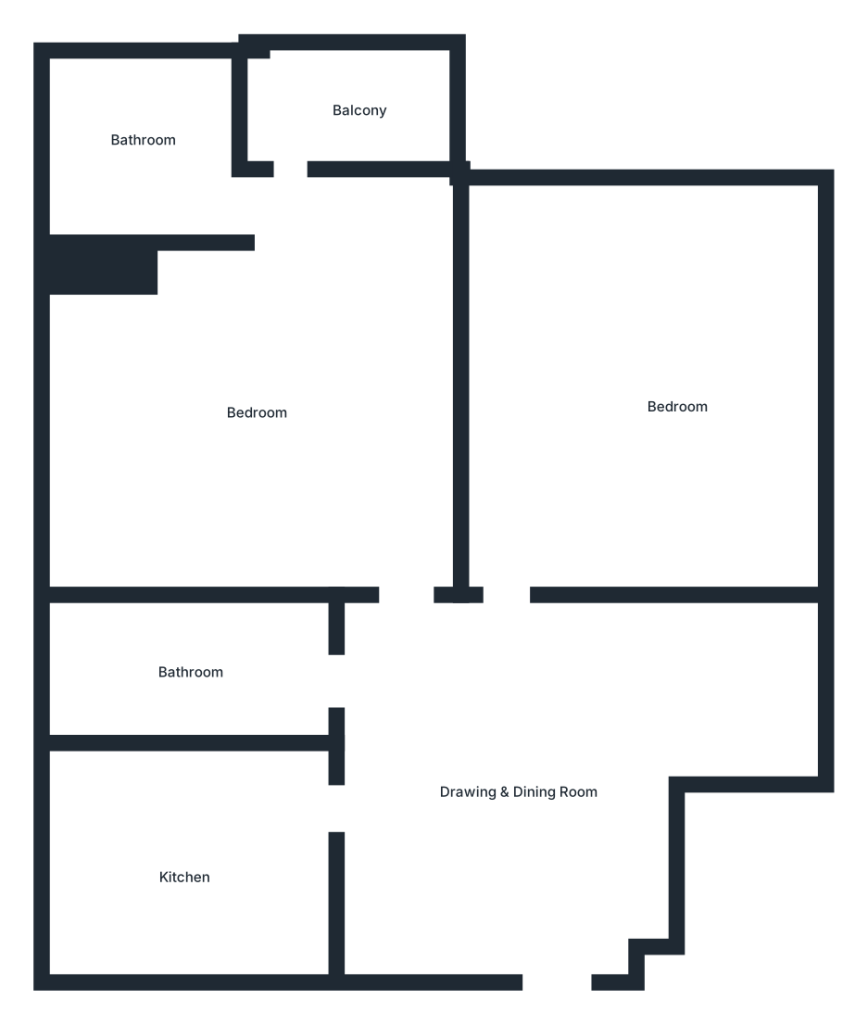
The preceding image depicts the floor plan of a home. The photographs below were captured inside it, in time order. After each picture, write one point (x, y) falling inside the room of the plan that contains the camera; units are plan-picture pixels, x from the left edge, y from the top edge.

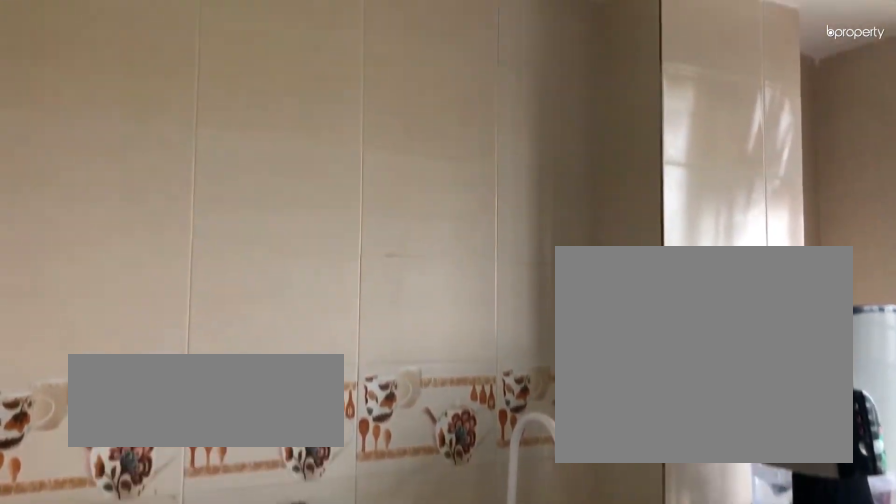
(175, 849)
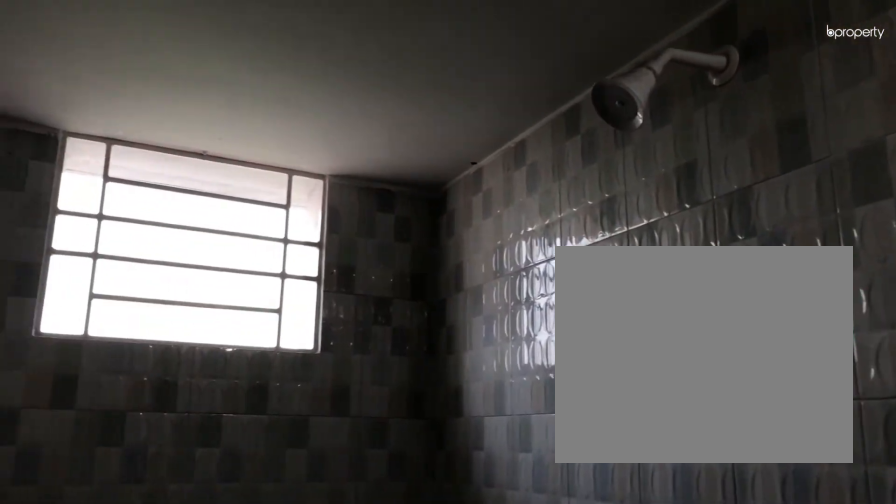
(205, 667)
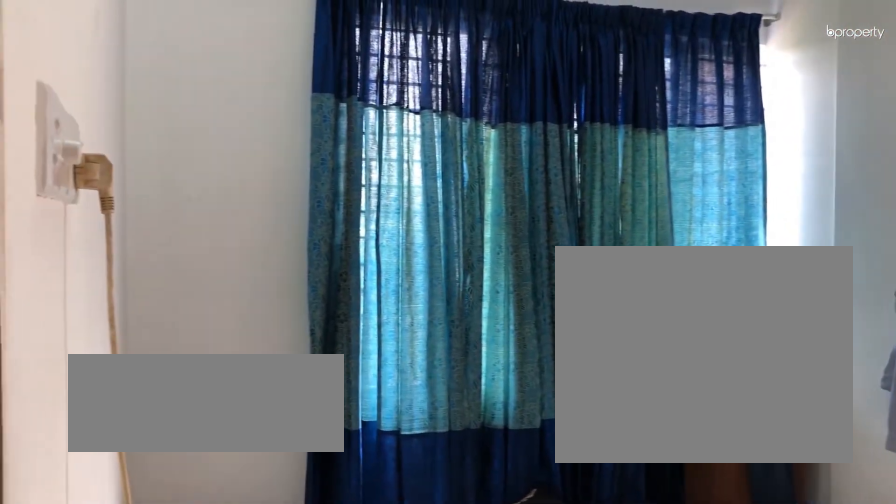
(252, 407)
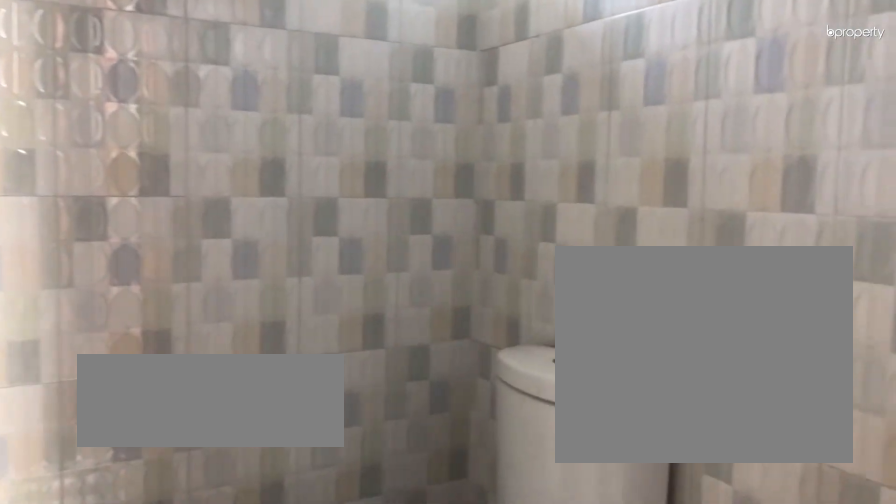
(153, 151)
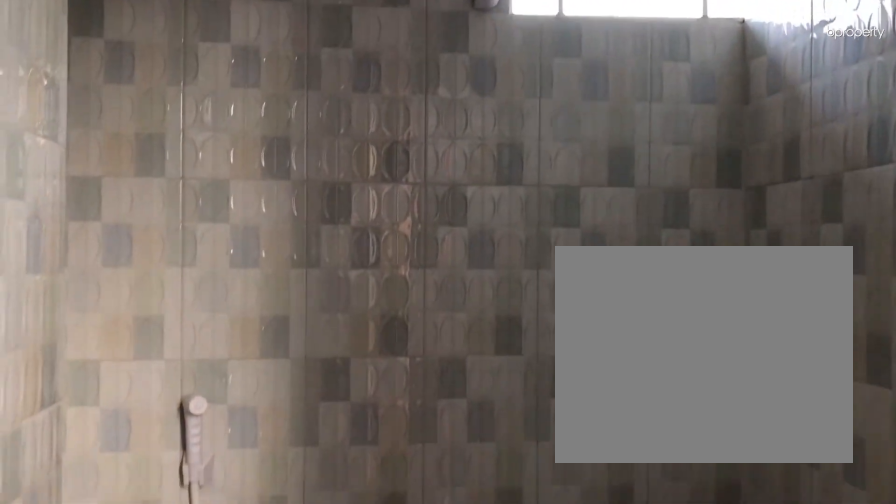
(153, 151)
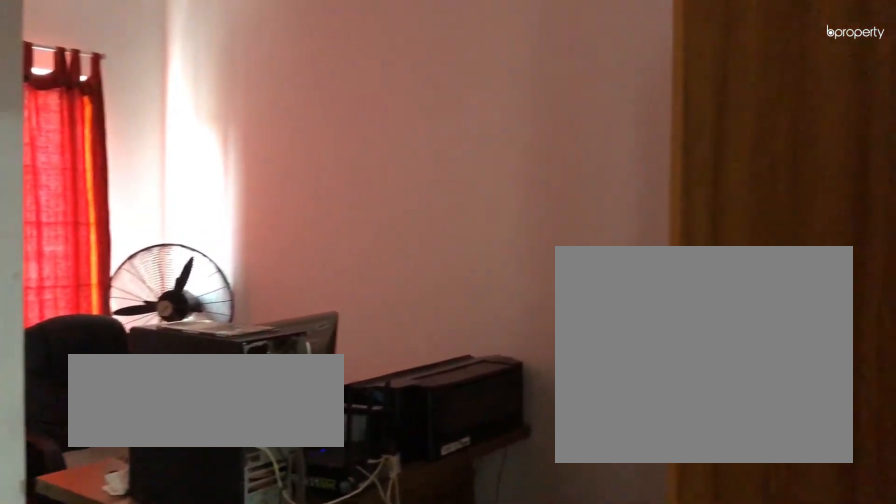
(617, 376)
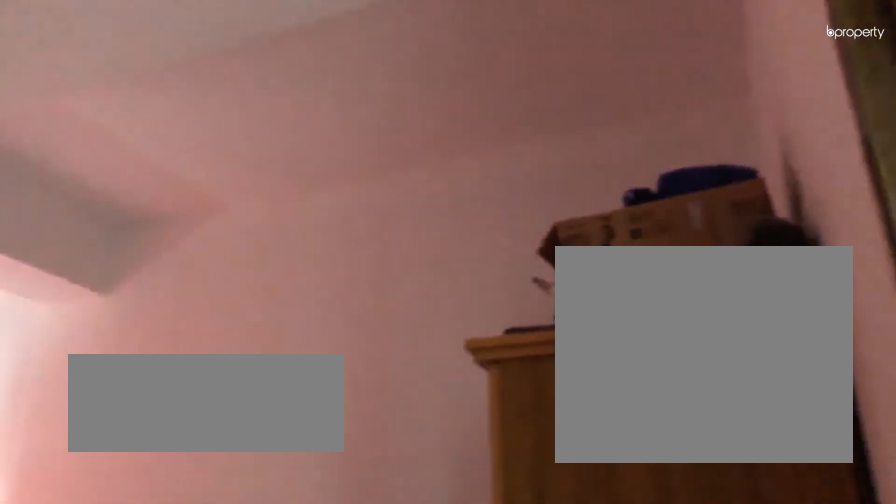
(617, 376)
